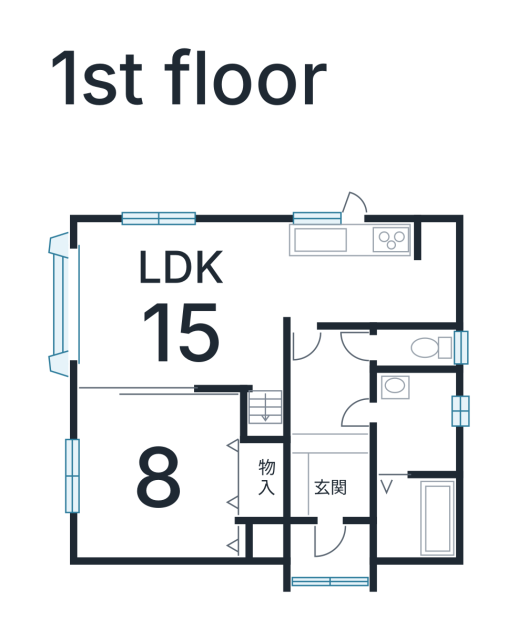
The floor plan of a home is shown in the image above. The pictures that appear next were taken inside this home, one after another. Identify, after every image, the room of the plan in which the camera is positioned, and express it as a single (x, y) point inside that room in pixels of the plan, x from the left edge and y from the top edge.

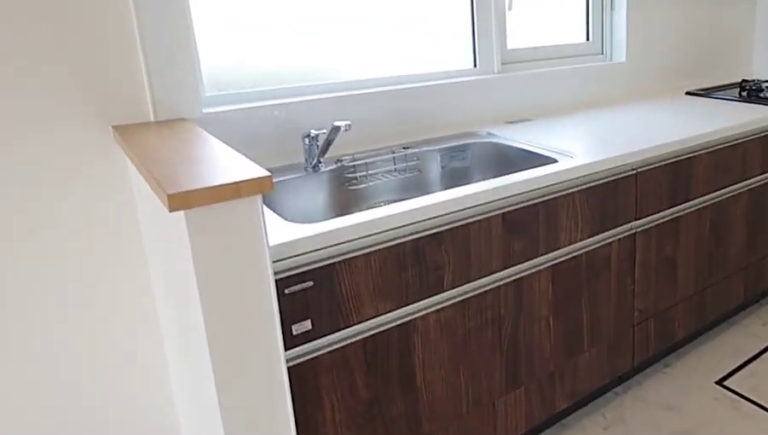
(356, 279)
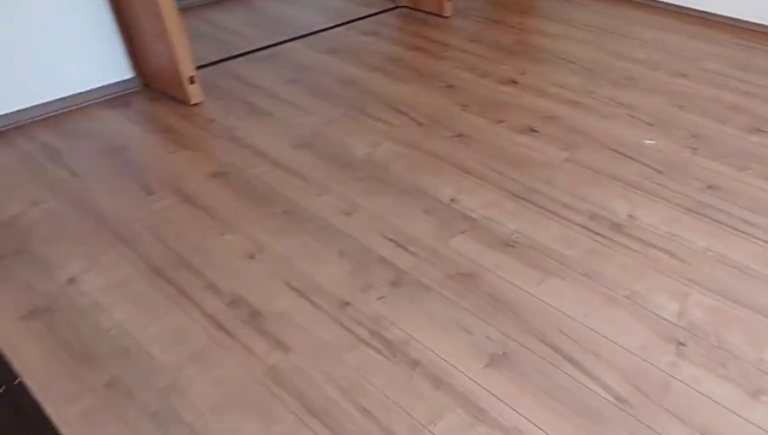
(157, 475)
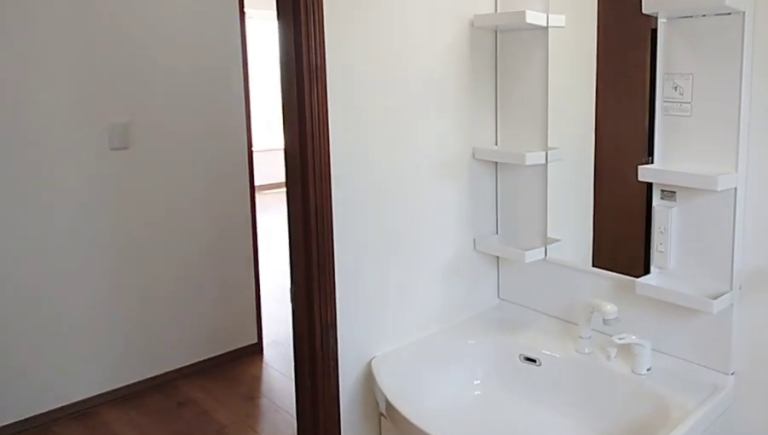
(414, 415)
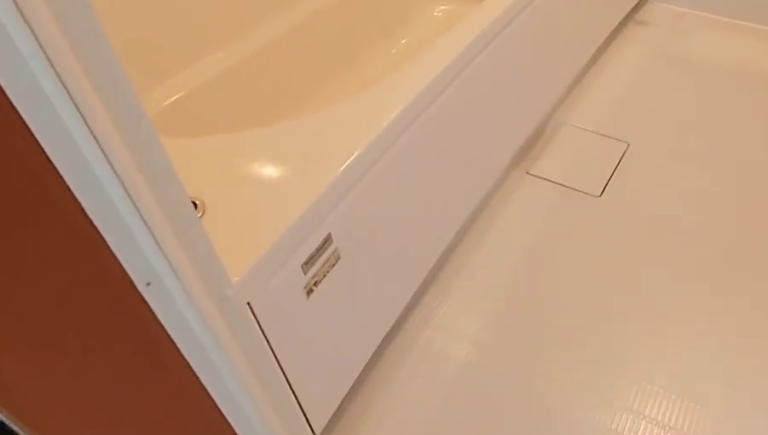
(416, 522)
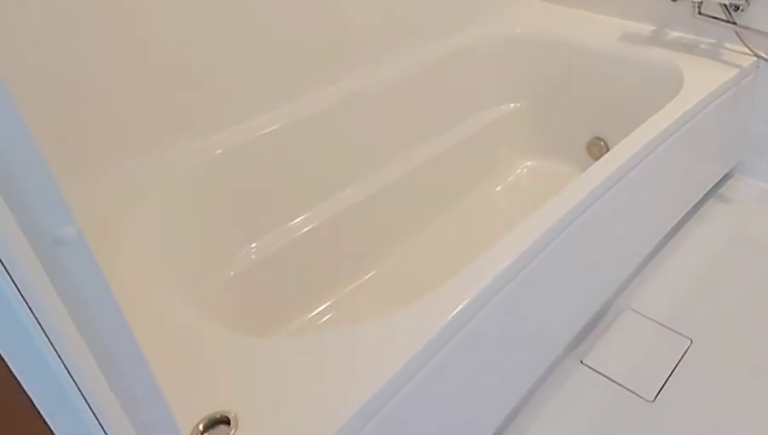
(416, 522)
